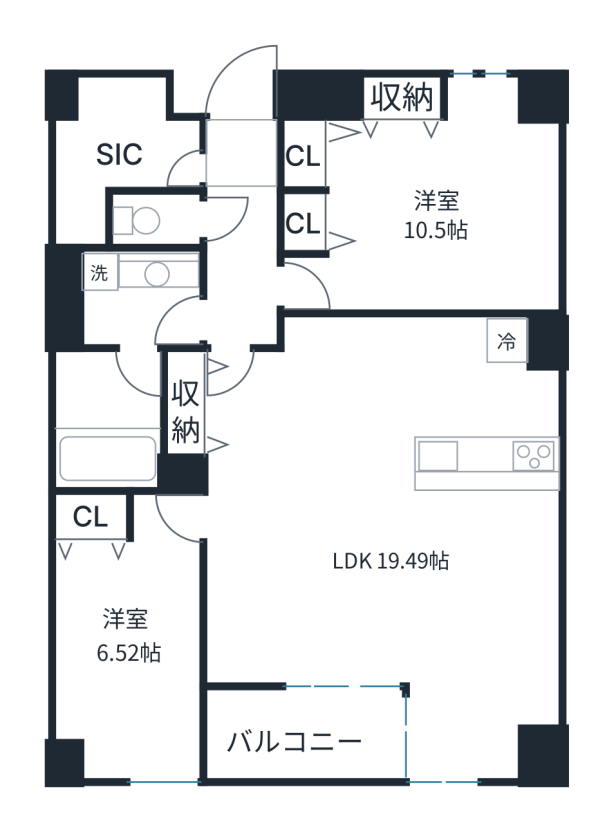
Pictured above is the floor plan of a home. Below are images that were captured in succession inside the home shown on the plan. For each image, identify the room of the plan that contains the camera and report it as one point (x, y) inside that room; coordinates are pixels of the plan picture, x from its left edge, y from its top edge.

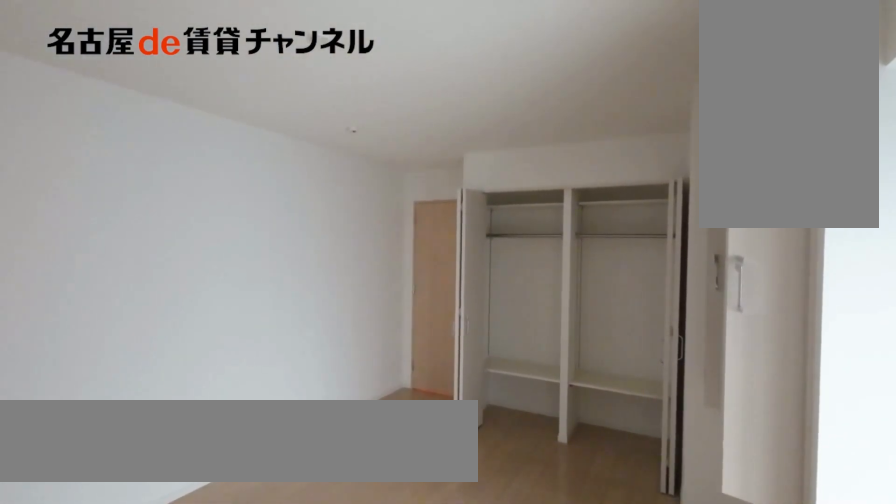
(417, 193)
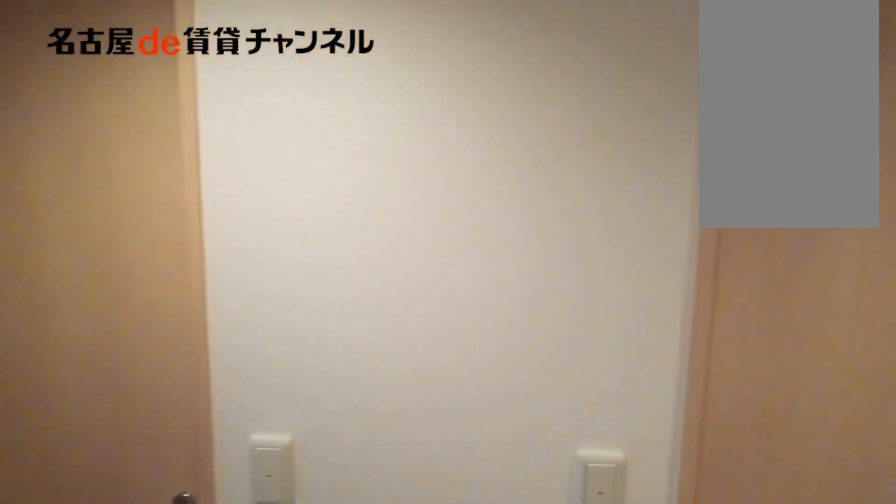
(417, 193)
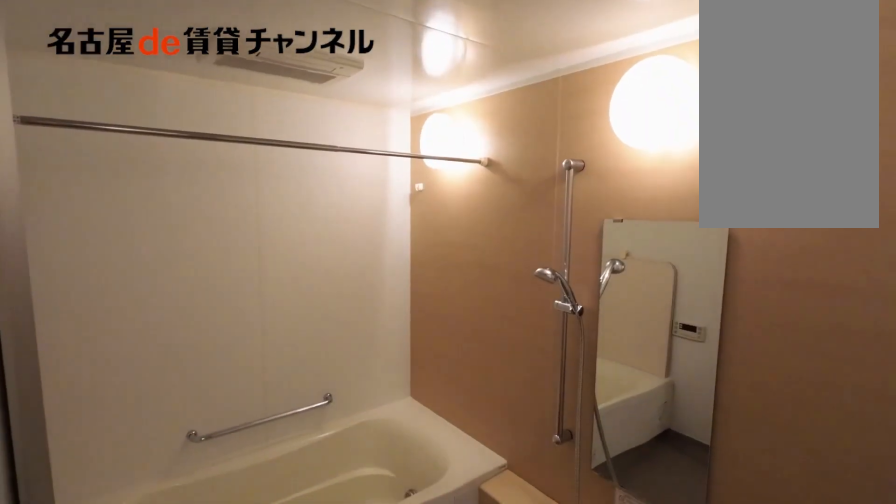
(114, 419)
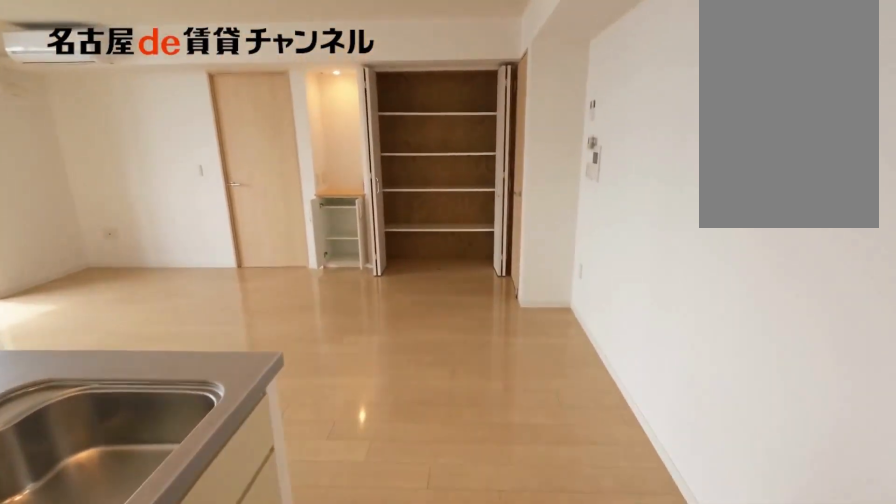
(486, 463)
